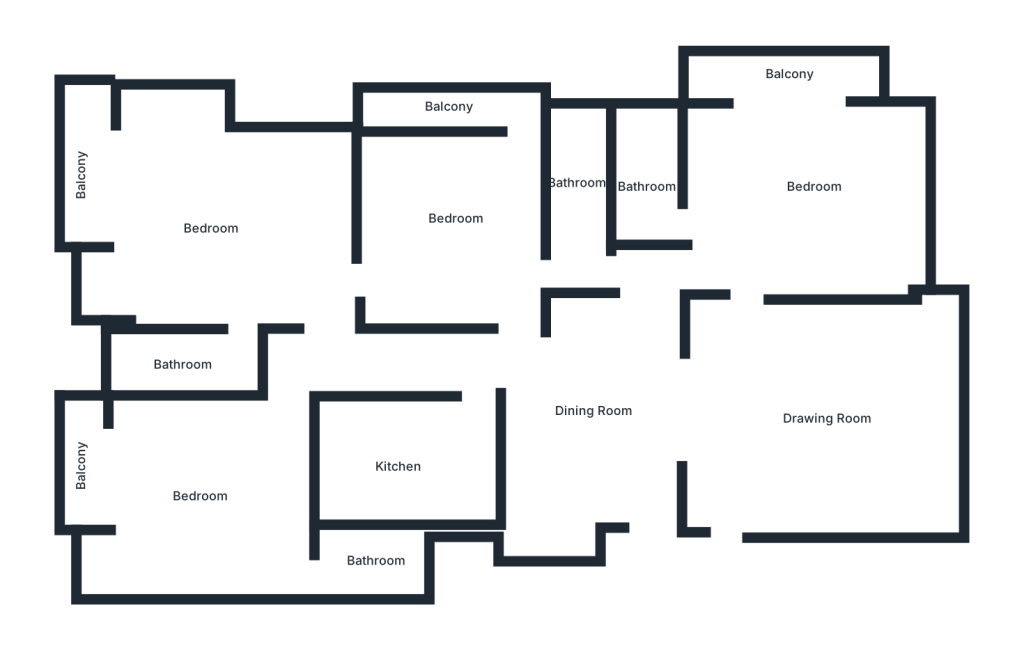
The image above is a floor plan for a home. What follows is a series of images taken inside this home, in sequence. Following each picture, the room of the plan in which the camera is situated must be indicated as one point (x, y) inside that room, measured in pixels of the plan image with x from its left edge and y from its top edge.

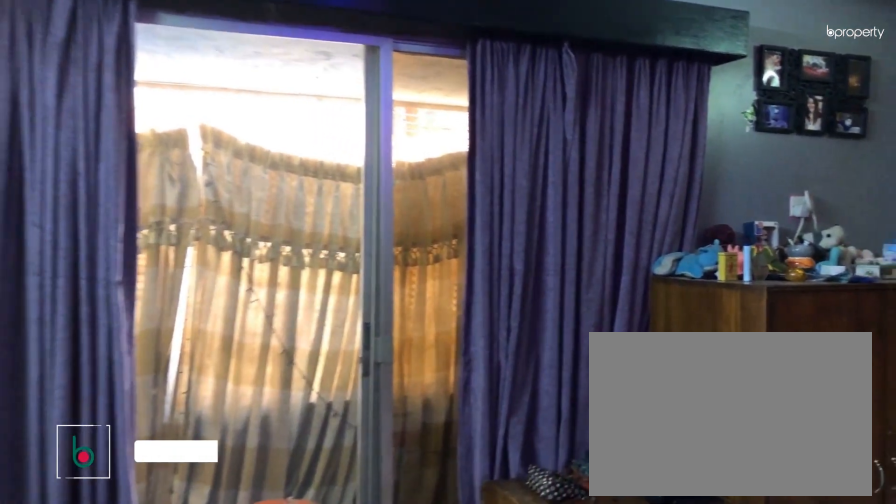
(803, 186)
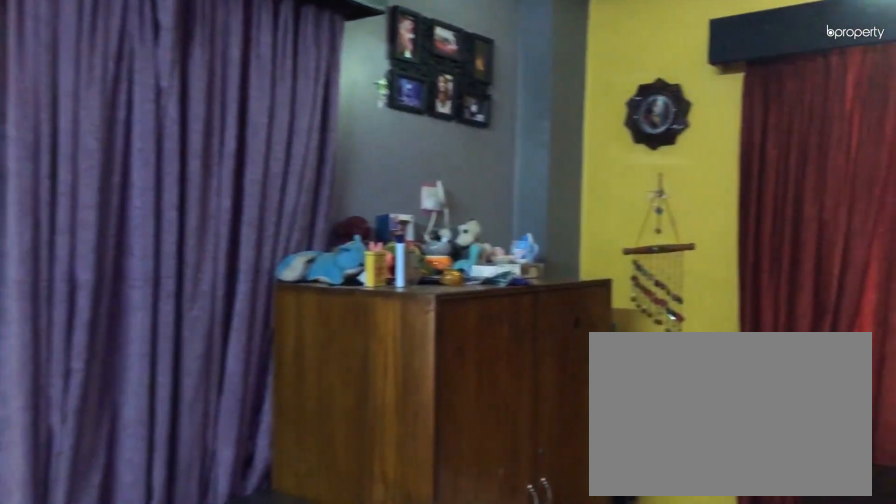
(803, 186)
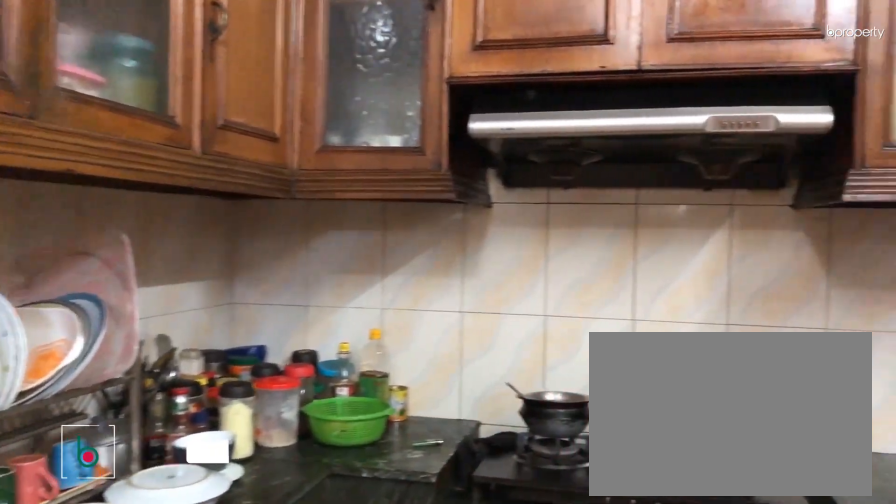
(403, 464)
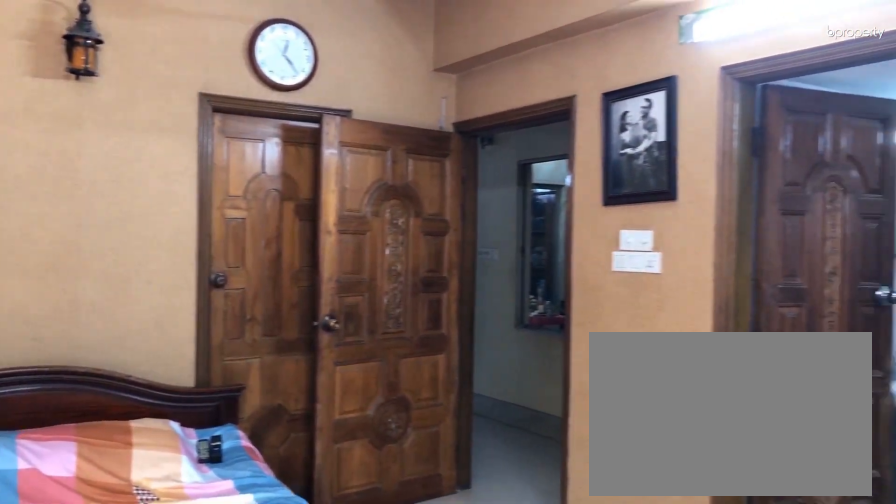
(214, 234)
